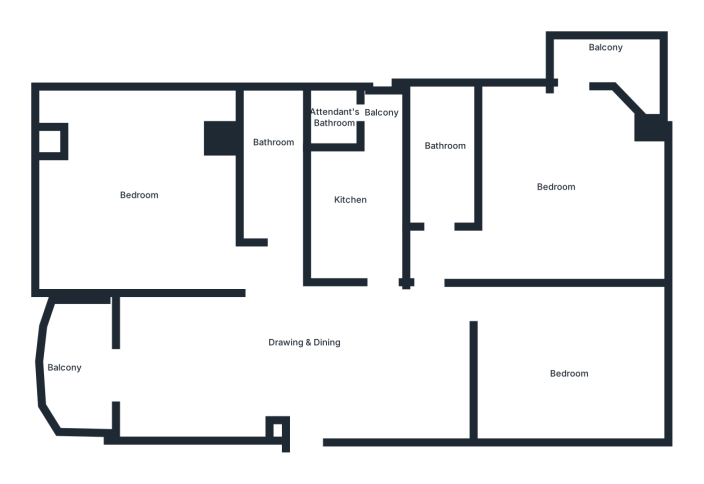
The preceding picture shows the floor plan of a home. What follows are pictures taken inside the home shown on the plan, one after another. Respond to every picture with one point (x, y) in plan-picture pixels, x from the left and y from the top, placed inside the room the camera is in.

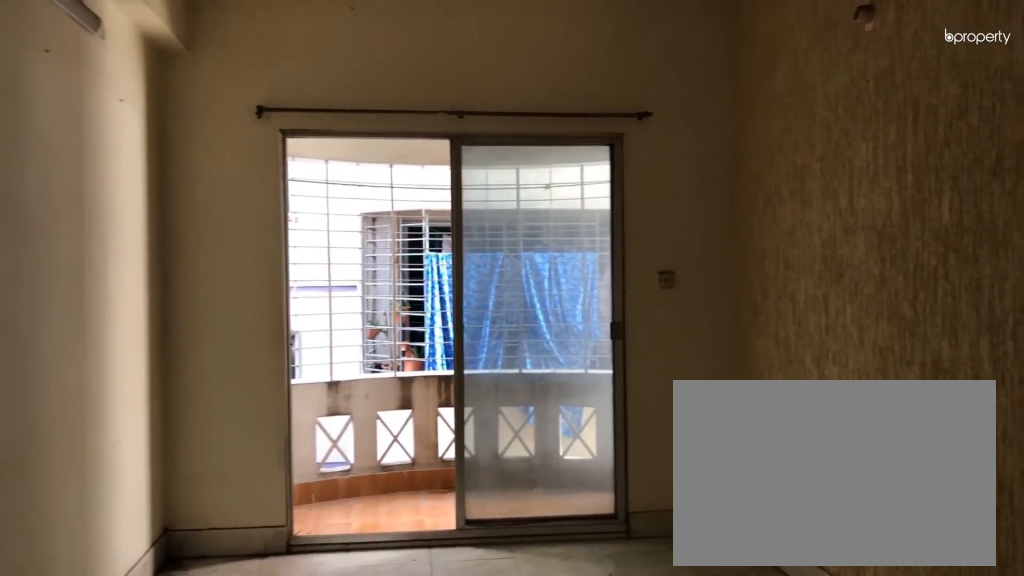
(310, 340)
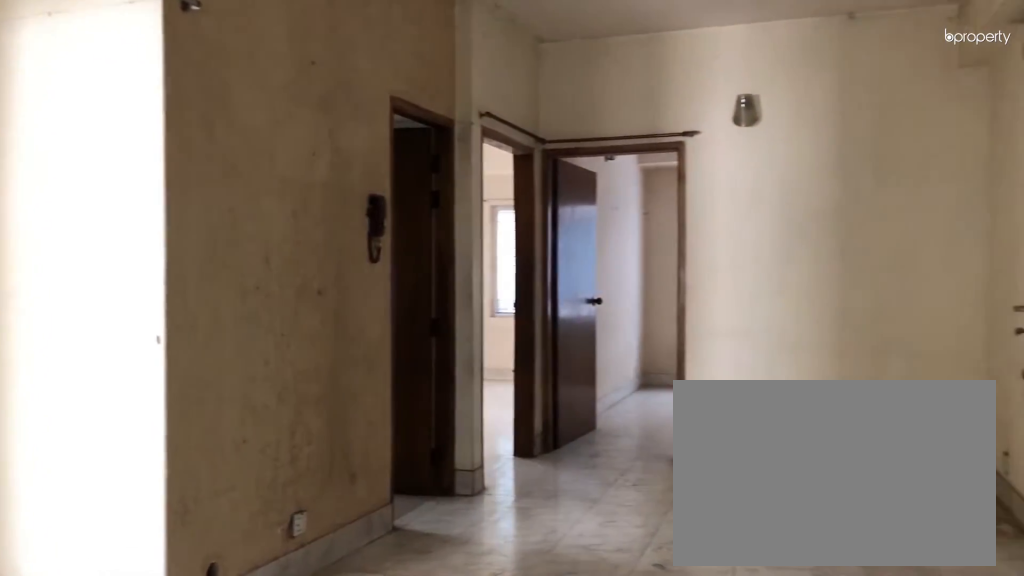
(310, 340)
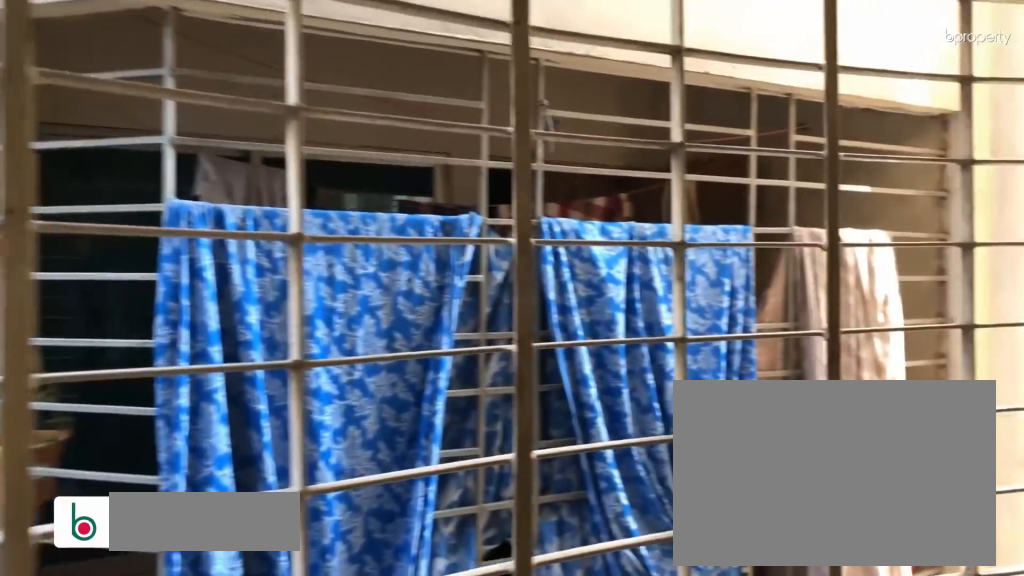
(67, 359)
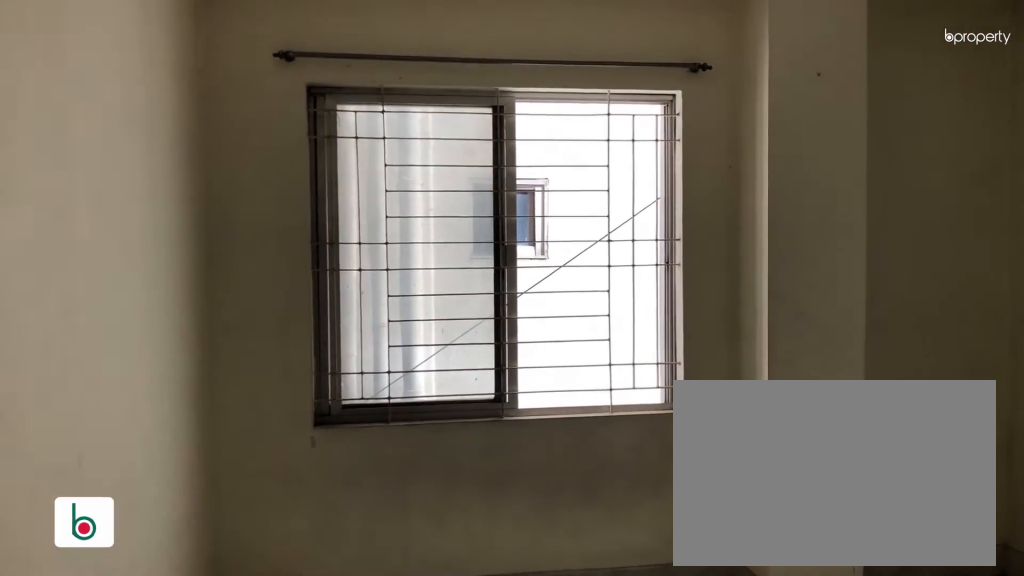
(133, 195)
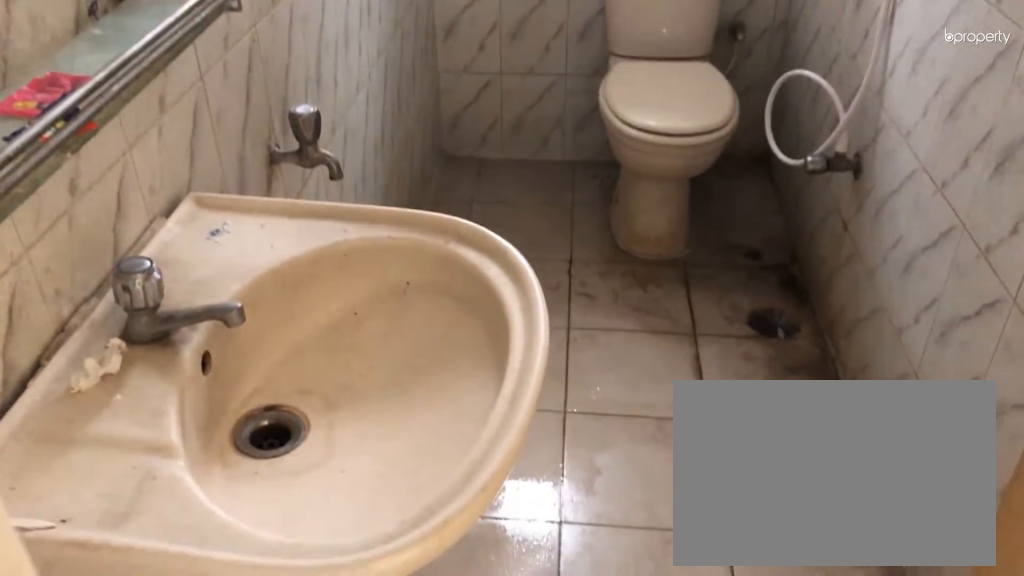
(274, 155)
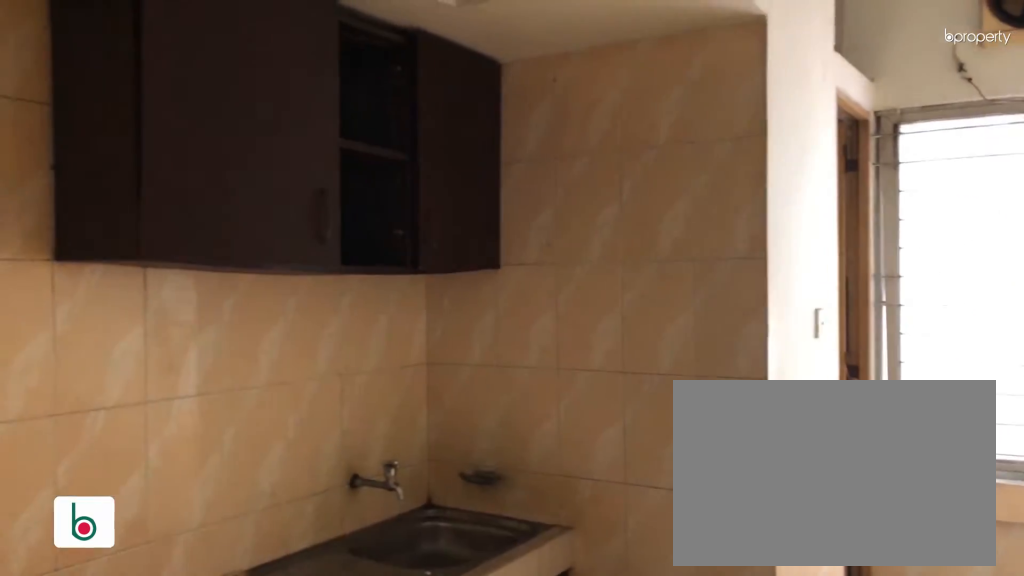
(359, 212)
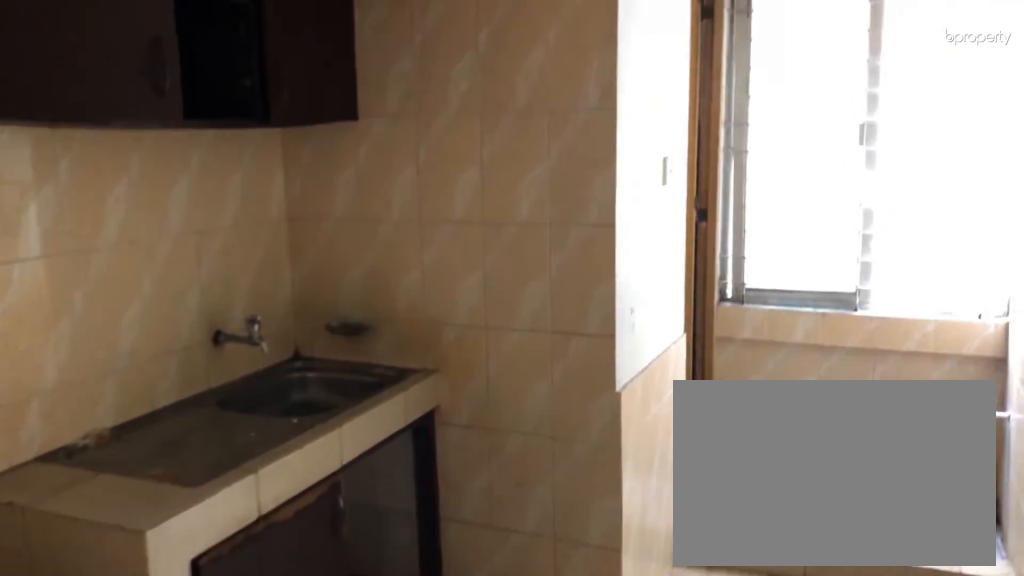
(359, 212)
